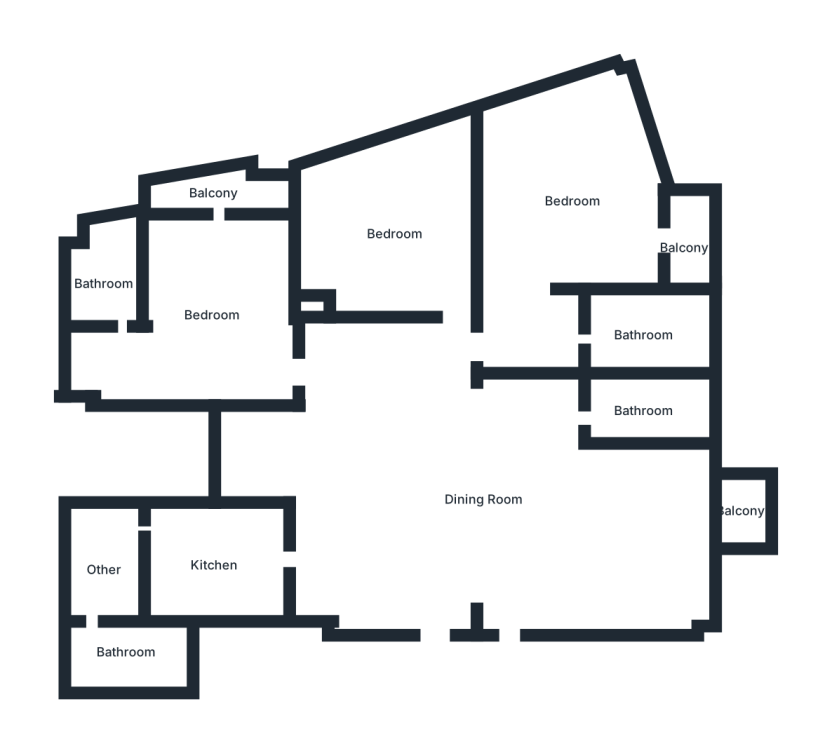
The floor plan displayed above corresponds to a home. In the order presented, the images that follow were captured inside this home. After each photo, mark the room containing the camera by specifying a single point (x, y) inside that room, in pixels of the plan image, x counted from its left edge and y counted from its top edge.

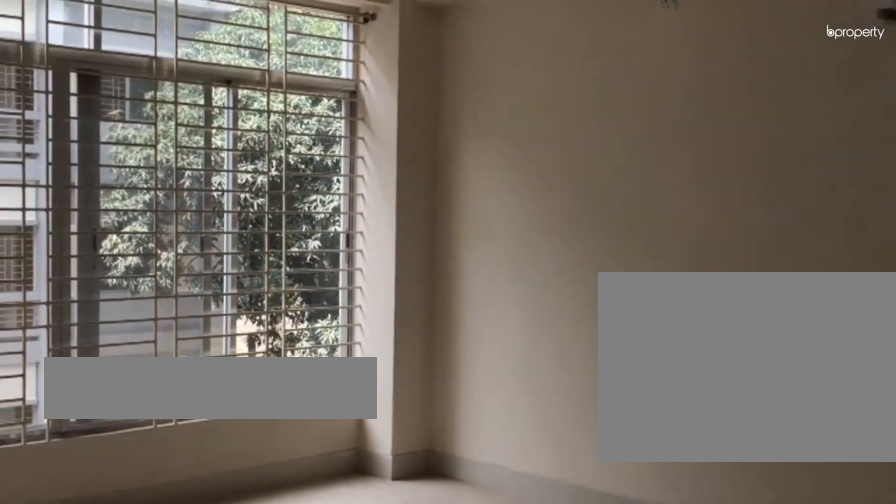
(571, 199)
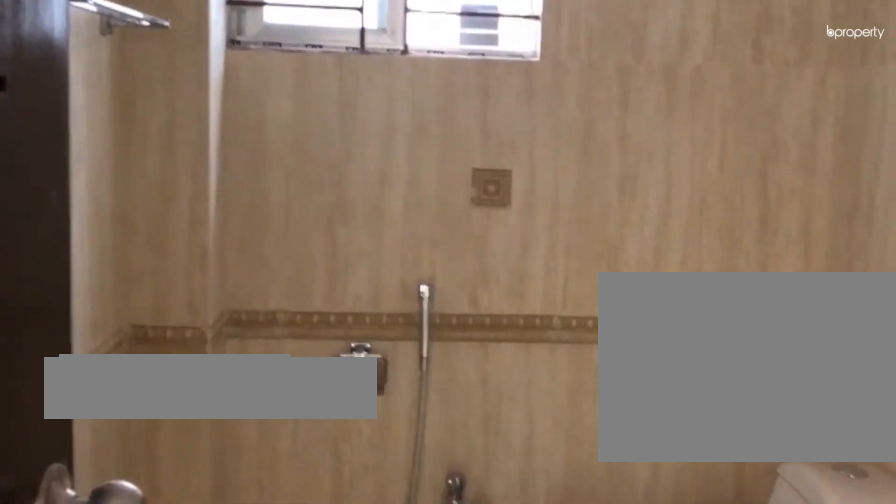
(641, 336)
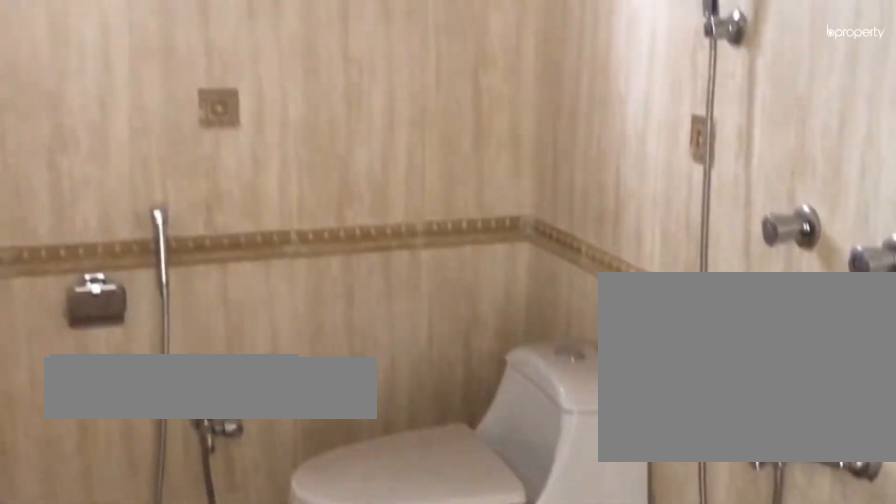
(641, 336)
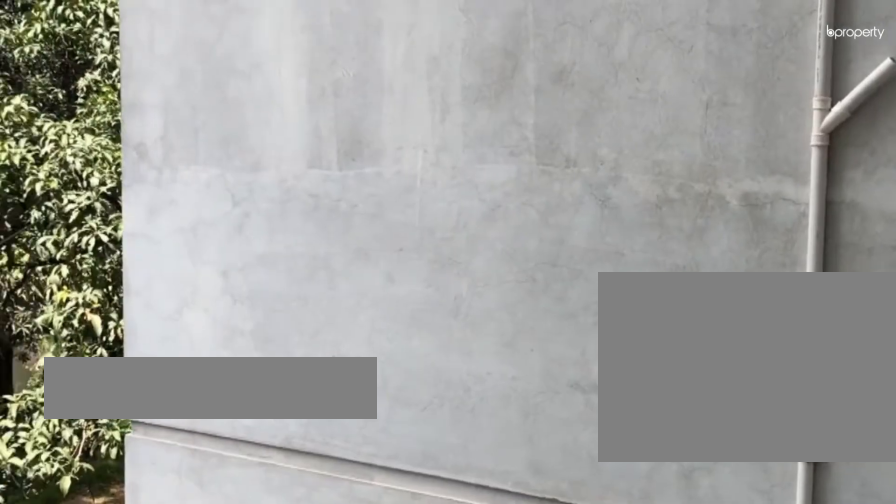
(689, 246)
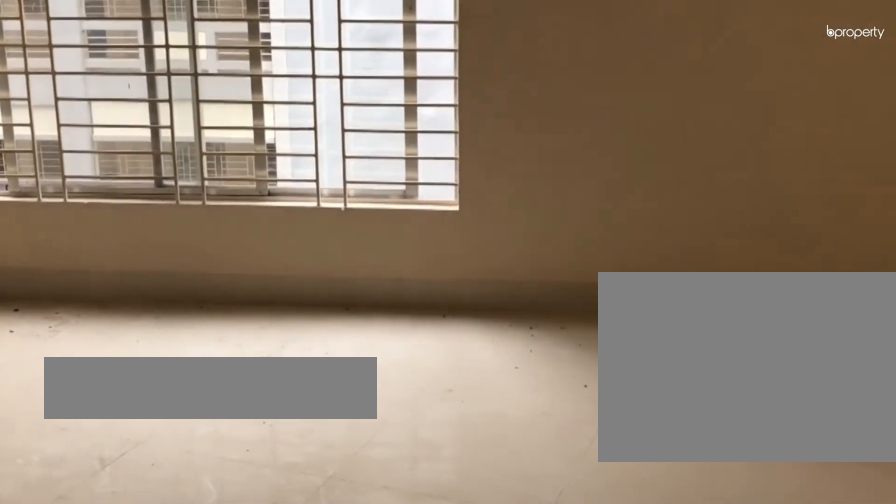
(394, 234)
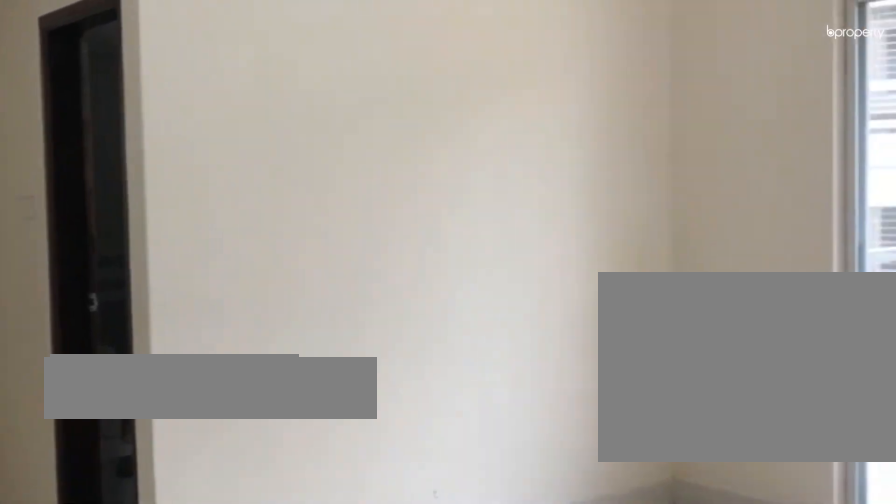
(211, 315)
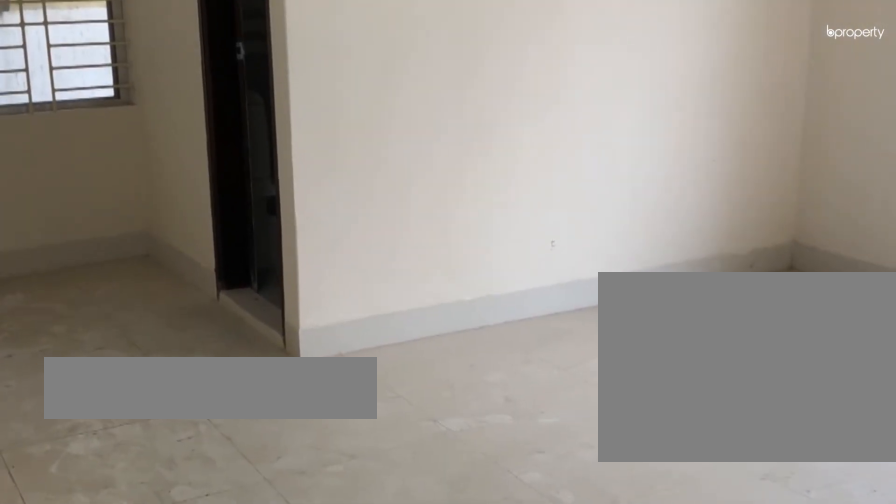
(211, 315)
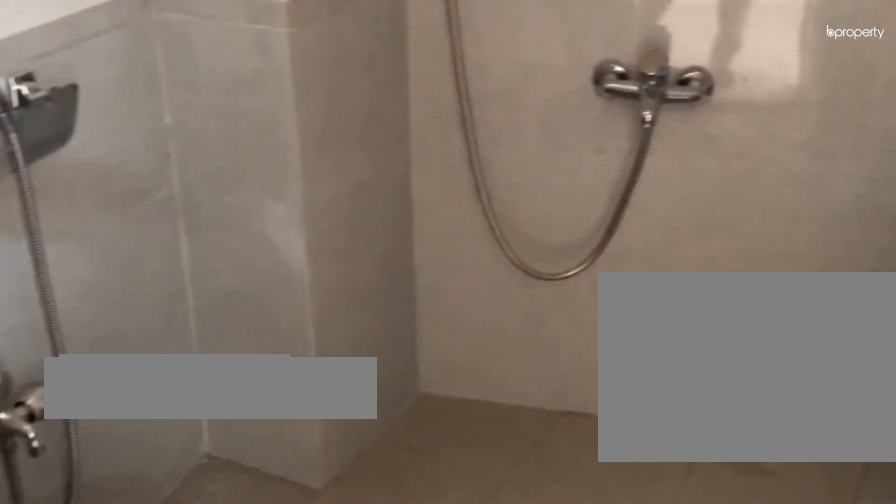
(105, 283)
